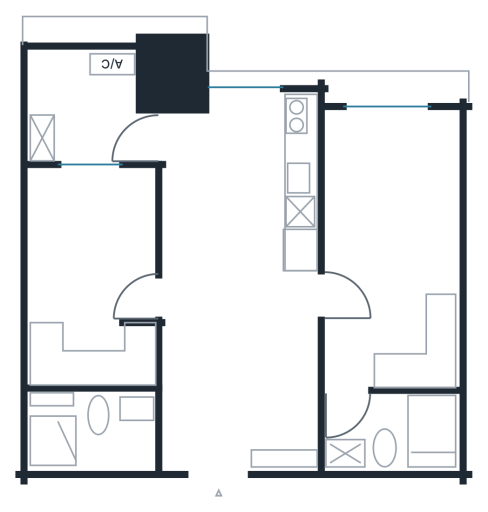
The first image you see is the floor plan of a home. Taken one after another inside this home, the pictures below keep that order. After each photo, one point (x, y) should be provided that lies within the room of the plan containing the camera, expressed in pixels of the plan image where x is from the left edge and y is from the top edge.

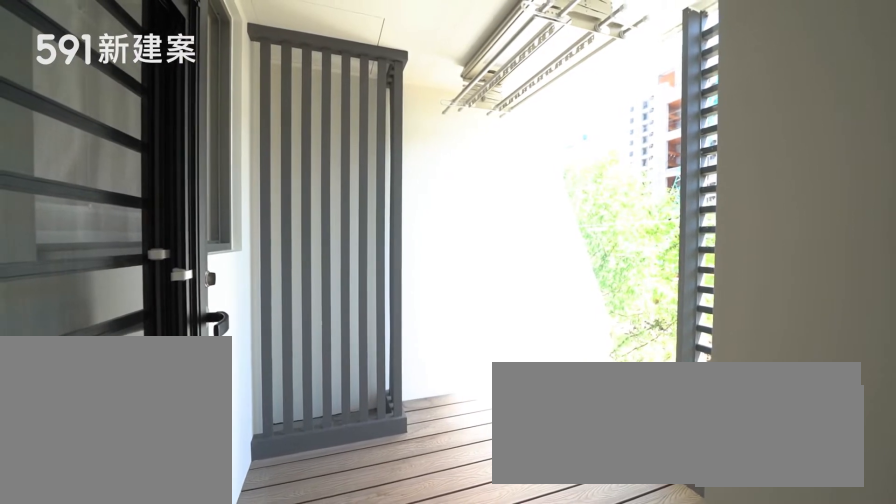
(92, 101)
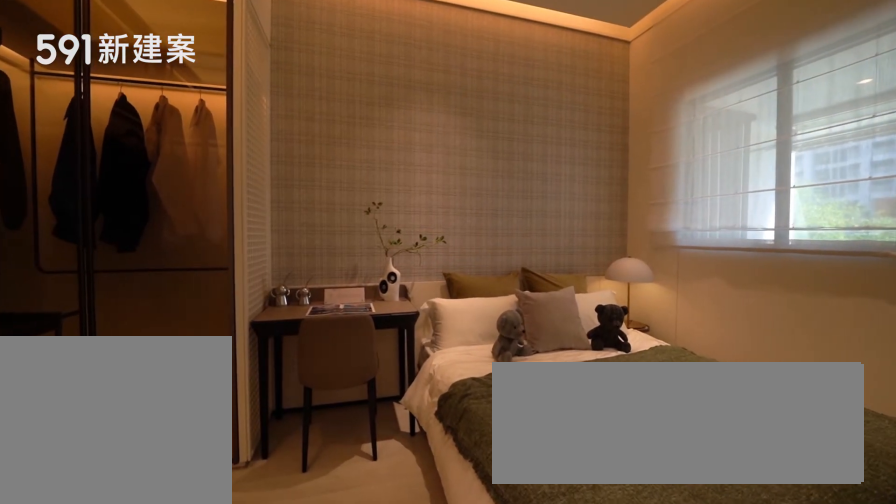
(89, 275)
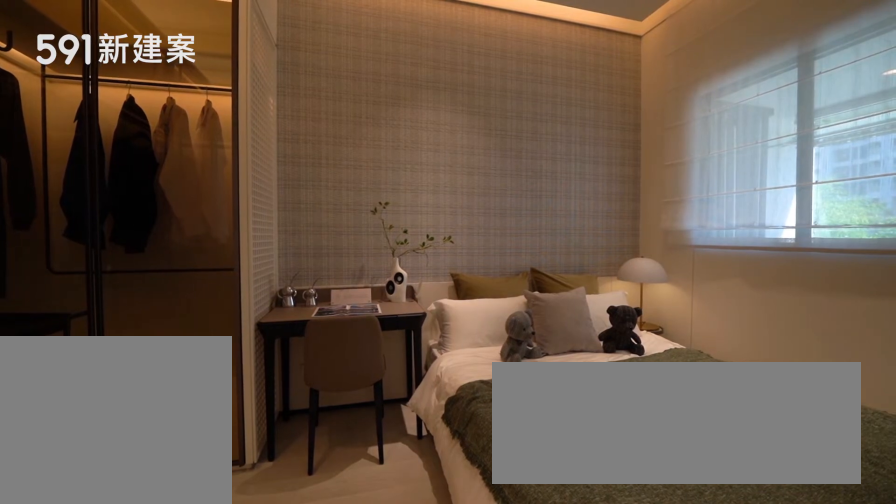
(89, 275)
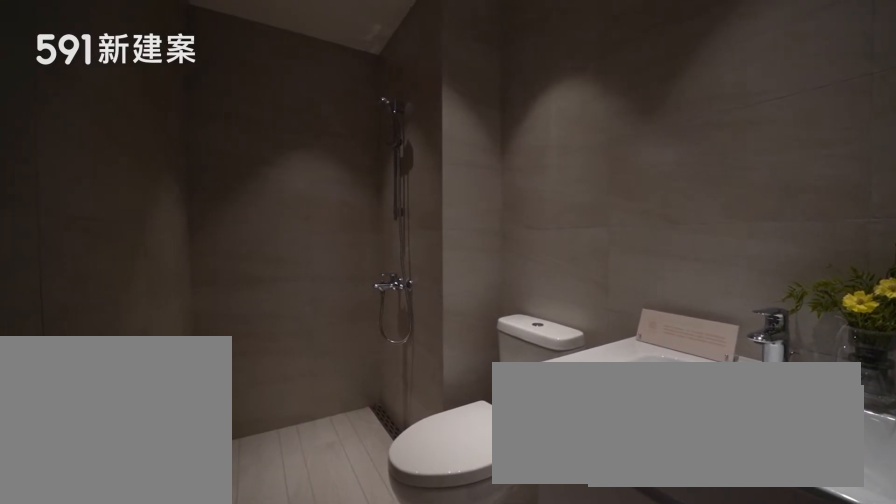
(91, 433)
